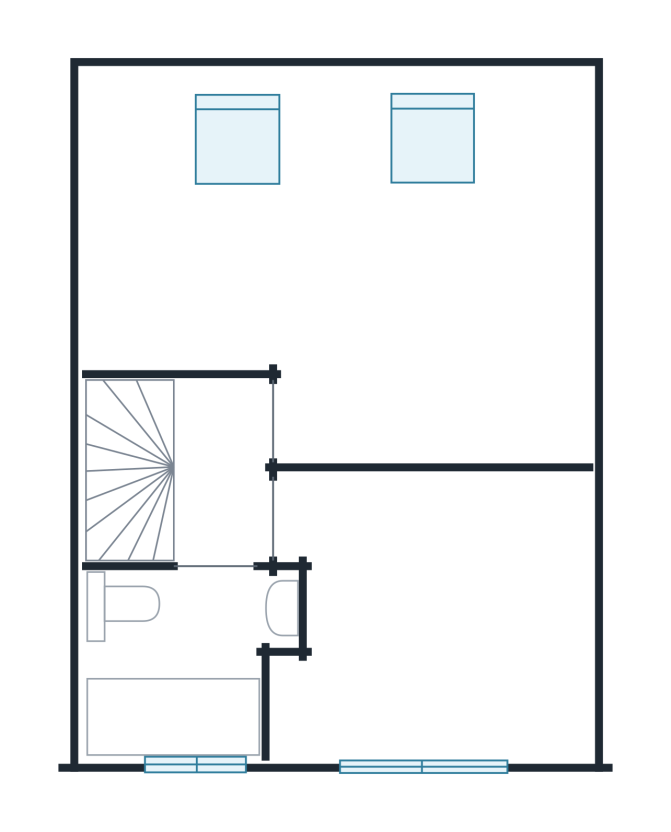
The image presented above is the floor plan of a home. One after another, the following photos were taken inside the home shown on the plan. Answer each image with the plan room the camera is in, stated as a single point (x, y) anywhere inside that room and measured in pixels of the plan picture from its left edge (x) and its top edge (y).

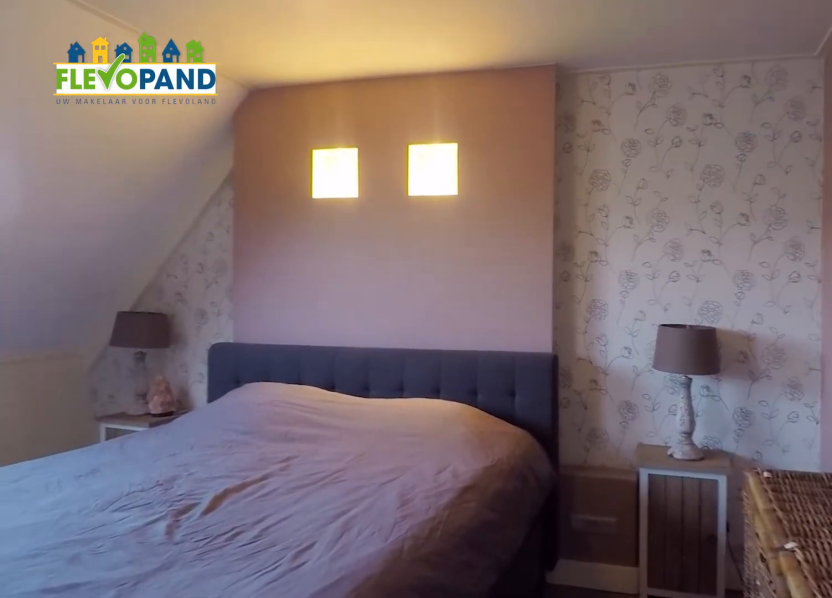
(322, 224)
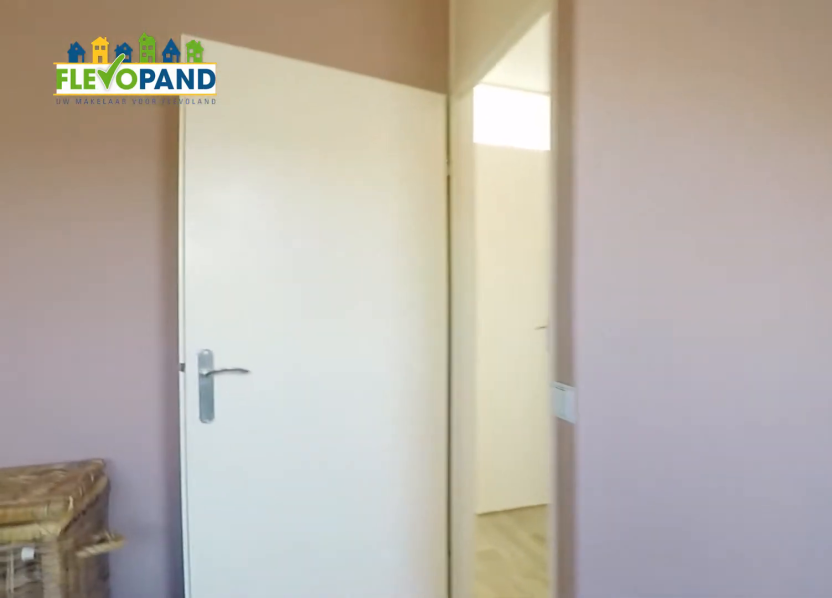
(322, 224)
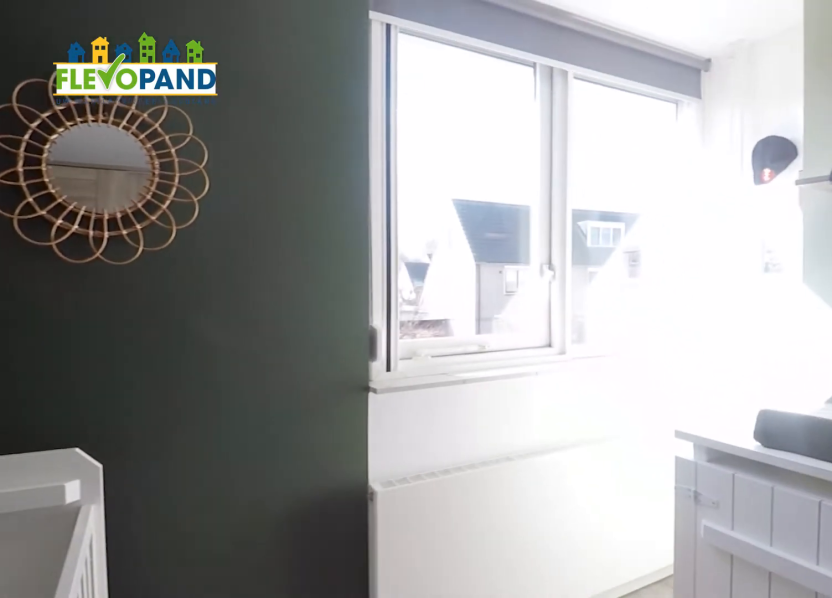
(435, 616)
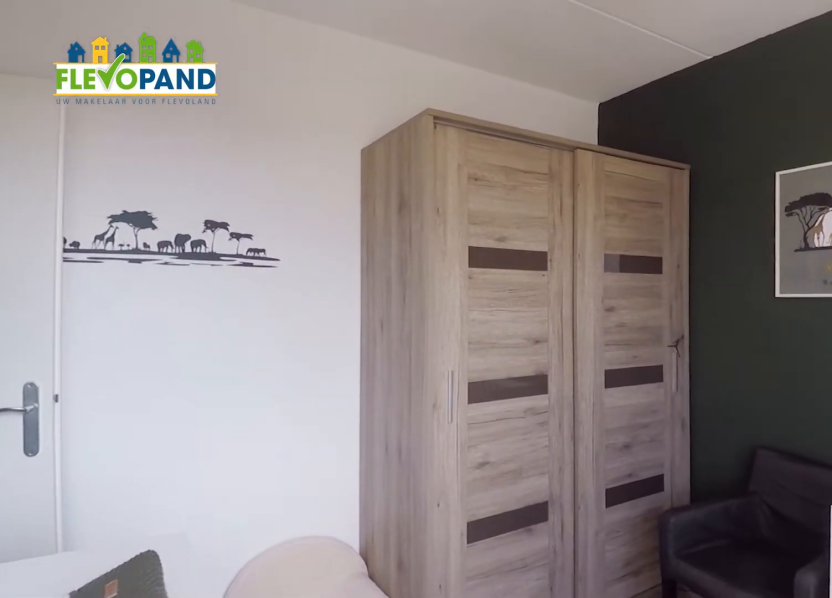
(435, 616)
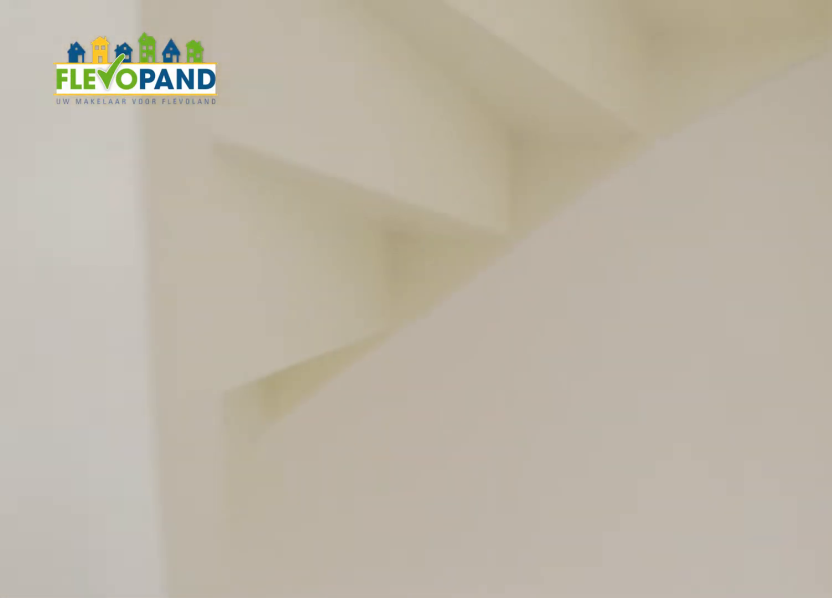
(219, 469)
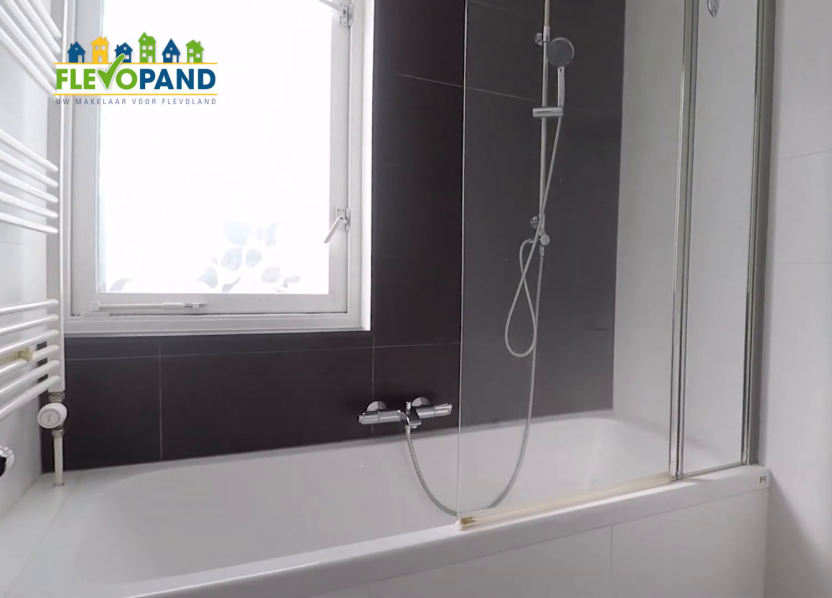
(174, 715)
